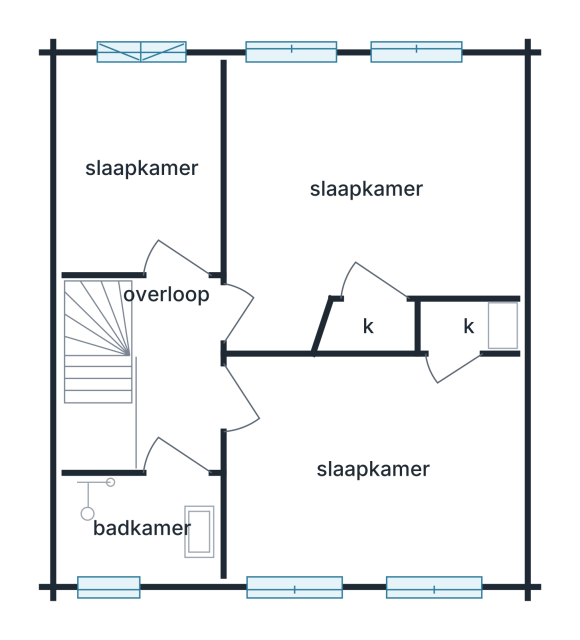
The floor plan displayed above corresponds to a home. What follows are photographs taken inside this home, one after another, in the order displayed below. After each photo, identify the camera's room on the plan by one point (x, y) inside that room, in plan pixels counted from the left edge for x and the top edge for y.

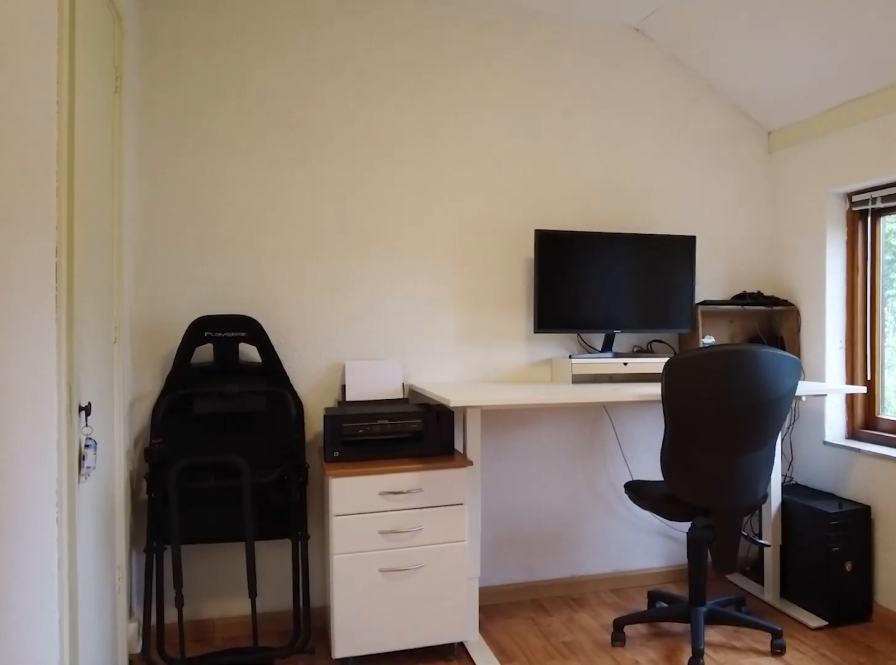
(372, 466)
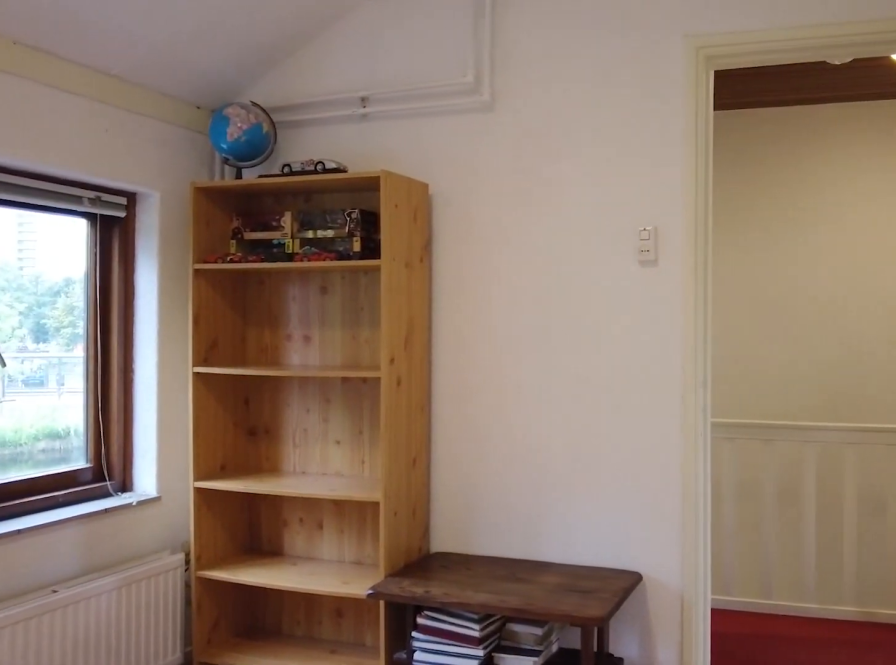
(372, 466)
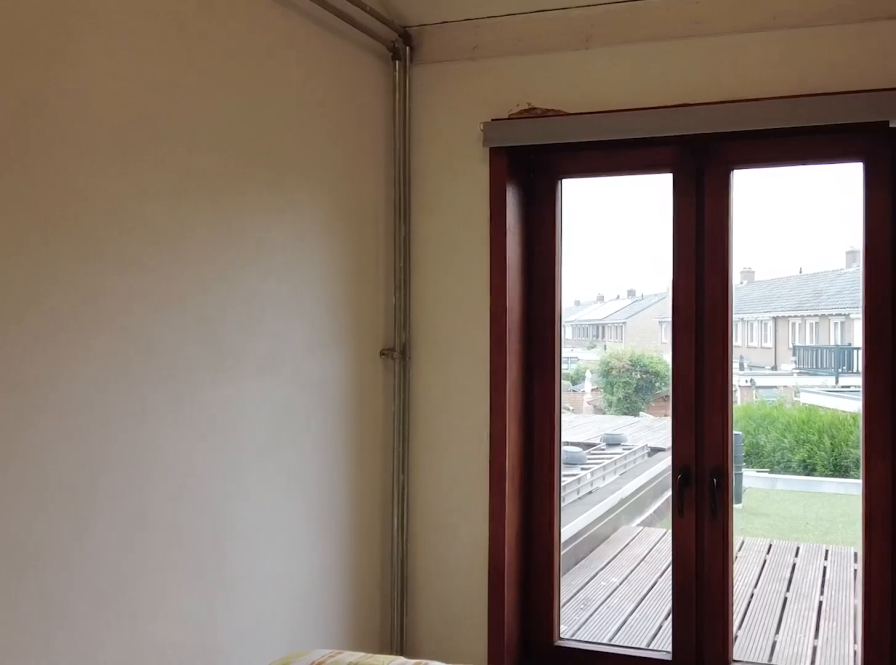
(141, 166)
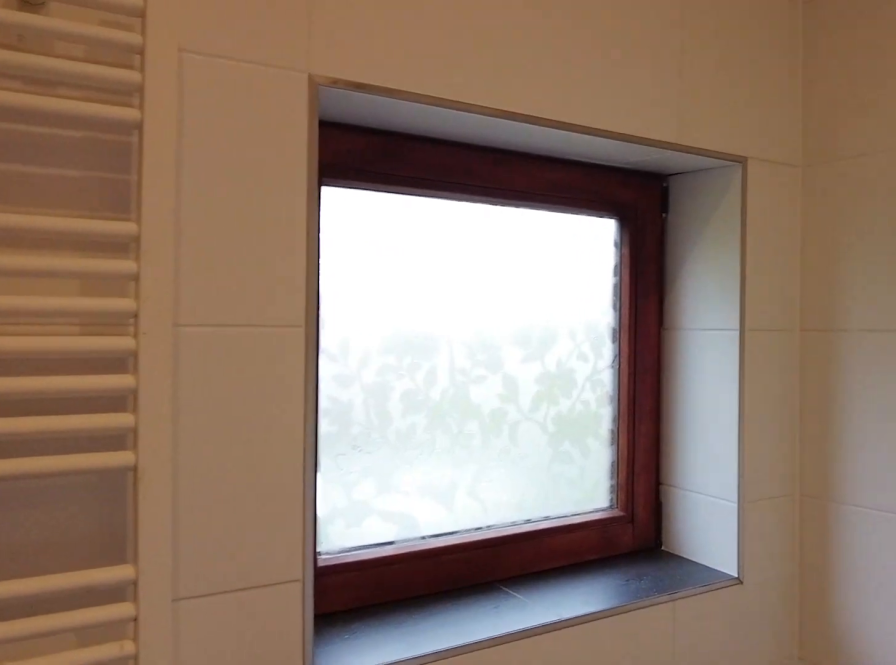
(143, 525)
